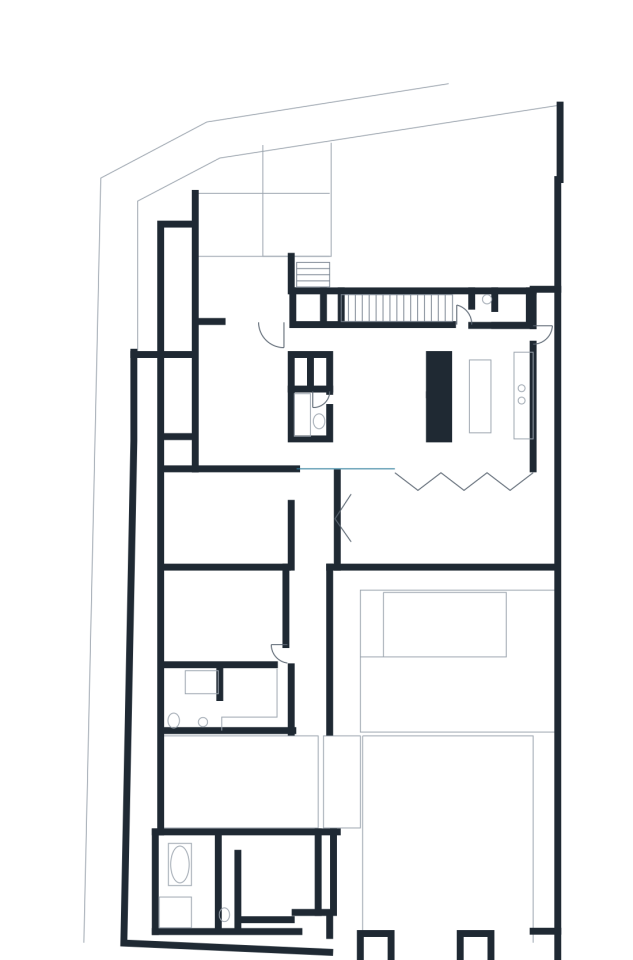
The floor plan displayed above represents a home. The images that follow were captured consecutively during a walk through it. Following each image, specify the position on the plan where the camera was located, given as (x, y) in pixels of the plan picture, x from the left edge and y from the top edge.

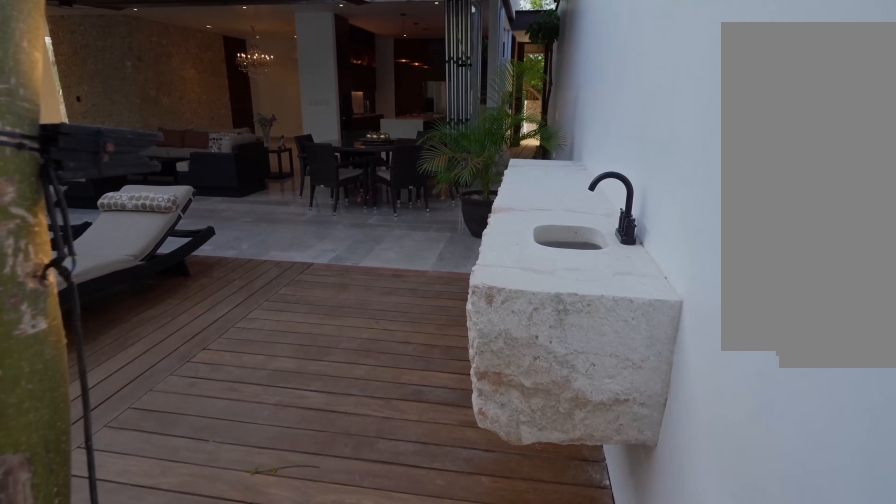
(540, 713)
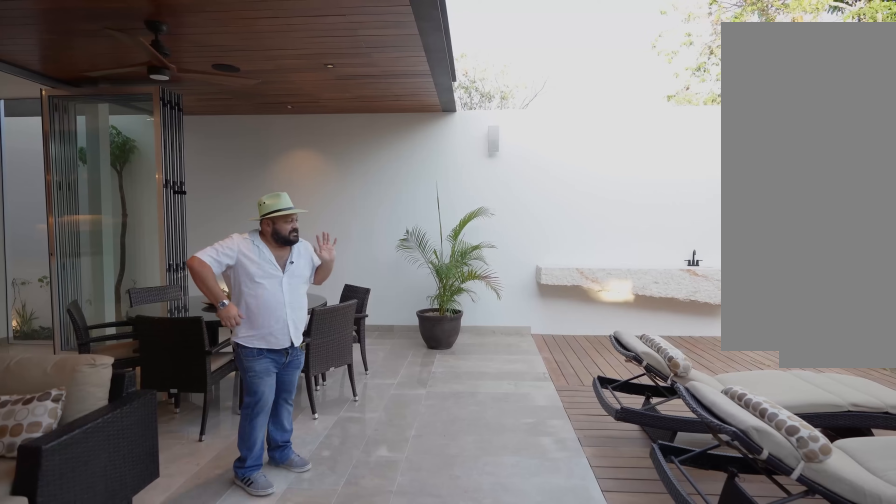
(443, 562)
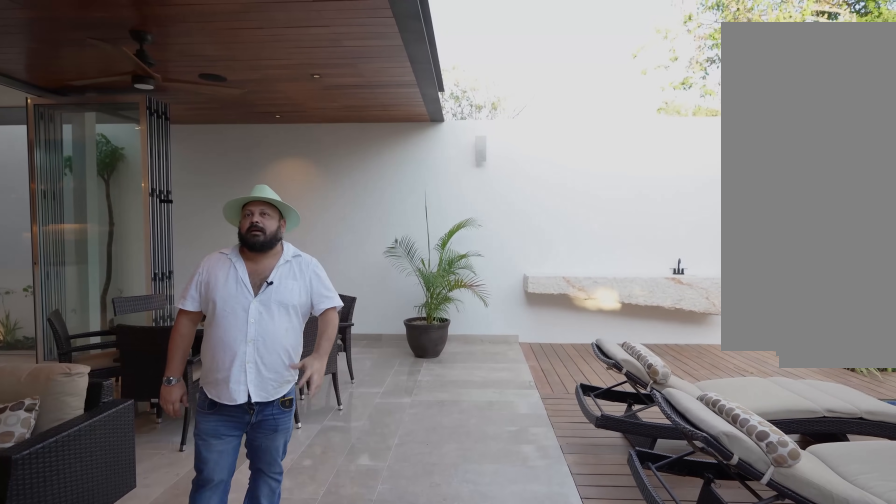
(444, 561)
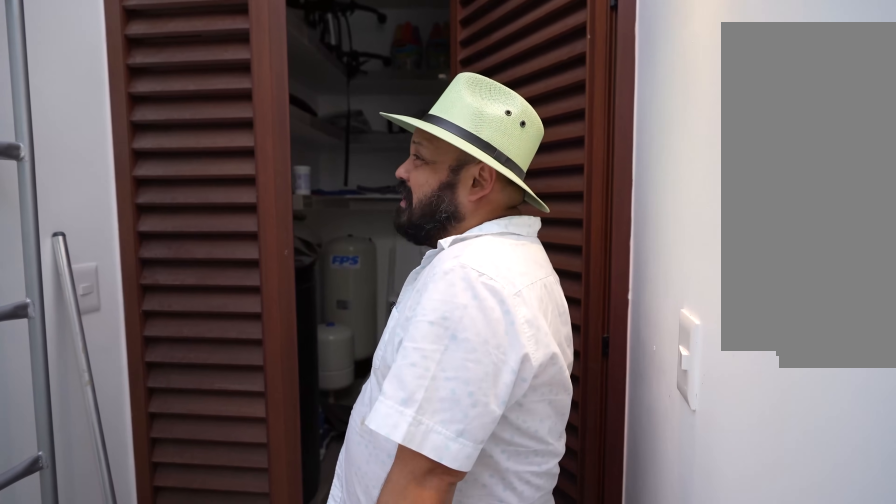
(354, 947)
